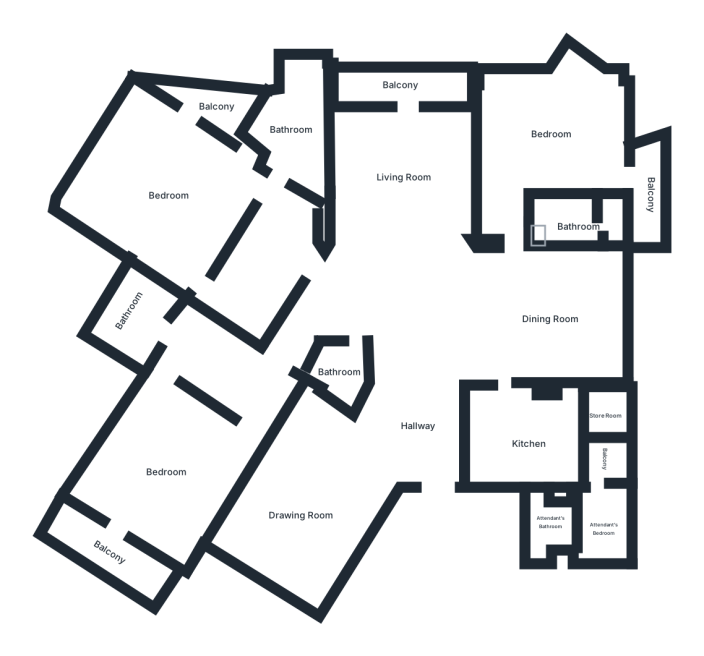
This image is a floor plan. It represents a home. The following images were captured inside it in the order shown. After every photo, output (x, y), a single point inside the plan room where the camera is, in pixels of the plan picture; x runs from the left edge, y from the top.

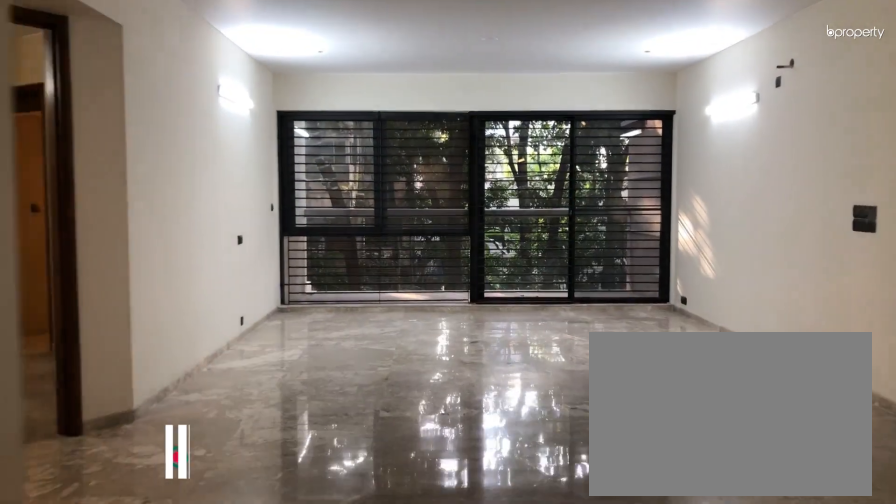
(416, 294)
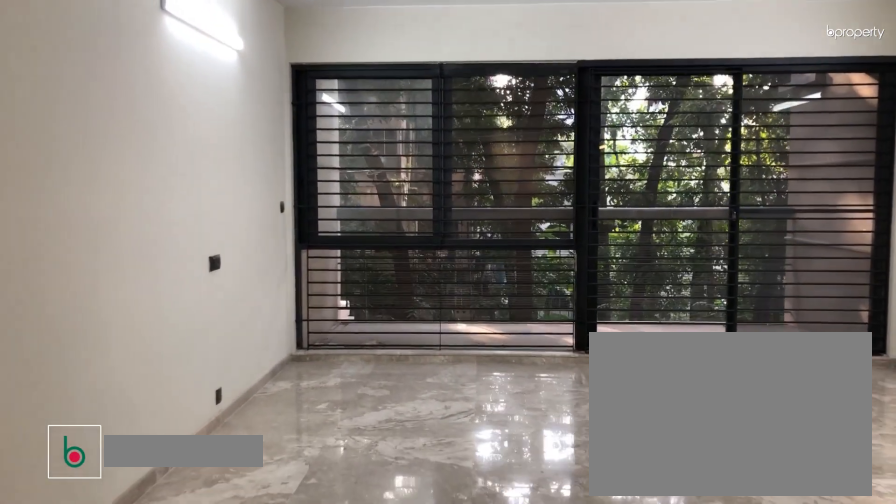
(400, 173)
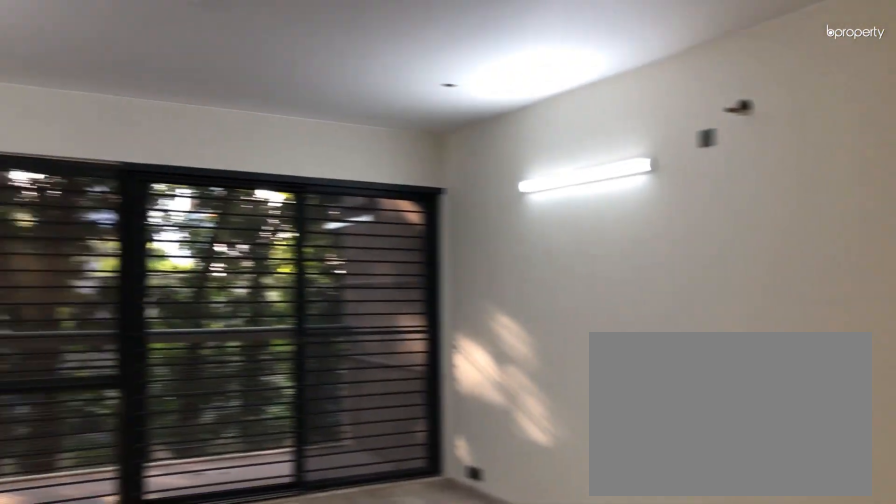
(399, 172)
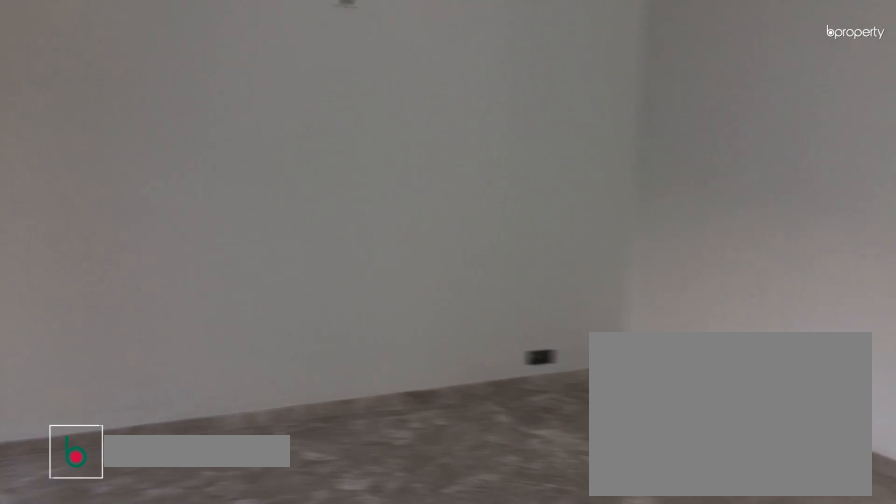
(307, 506)
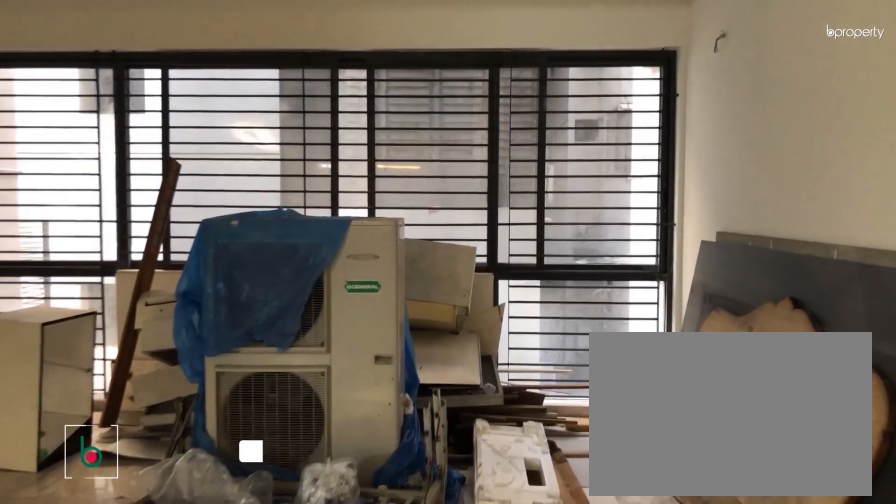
(554, 318)
